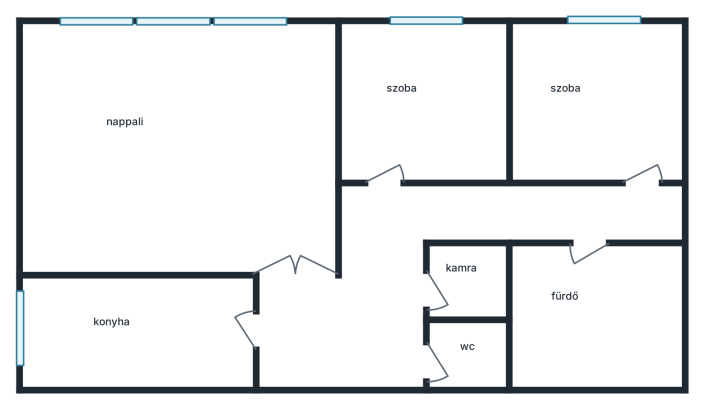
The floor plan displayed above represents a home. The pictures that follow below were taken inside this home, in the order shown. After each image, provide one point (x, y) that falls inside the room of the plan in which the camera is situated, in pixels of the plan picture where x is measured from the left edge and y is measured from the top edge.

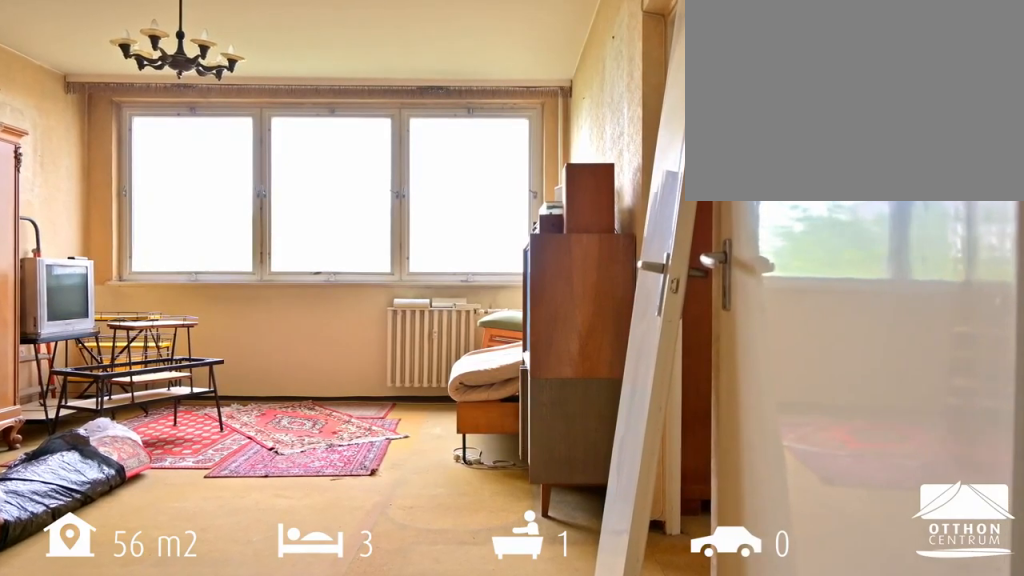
(167, 185)
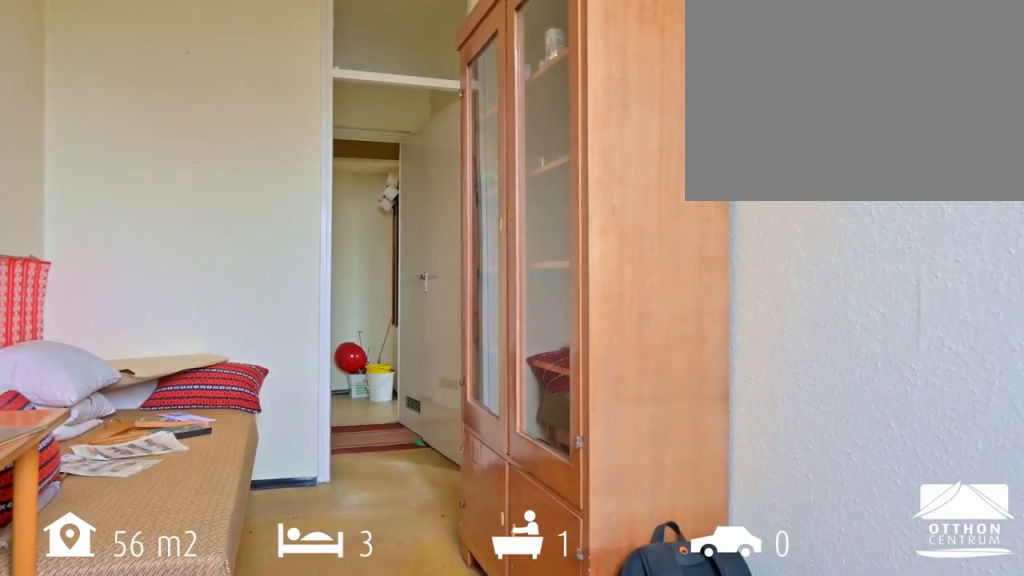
(412, 104)
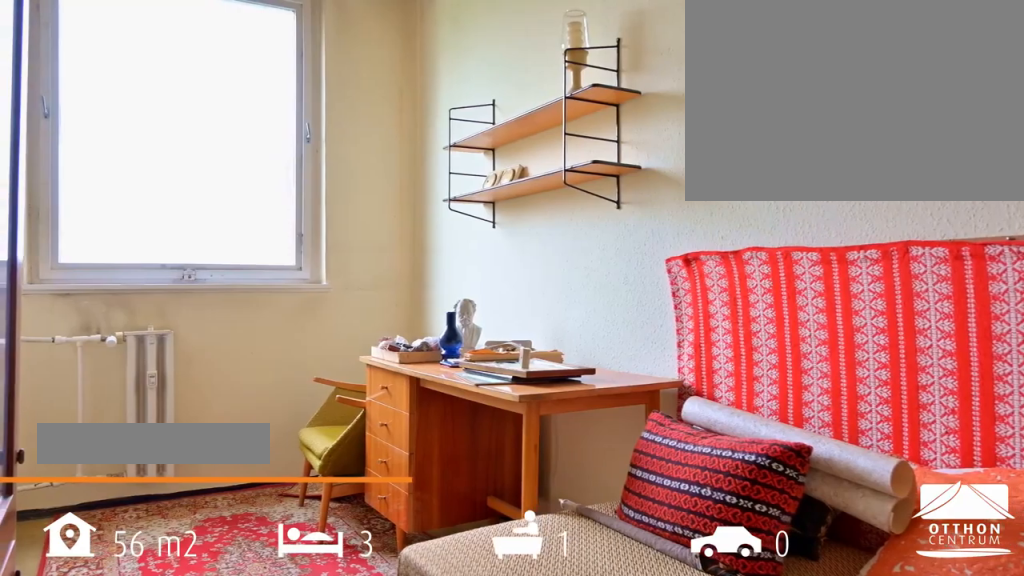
(412, 105)
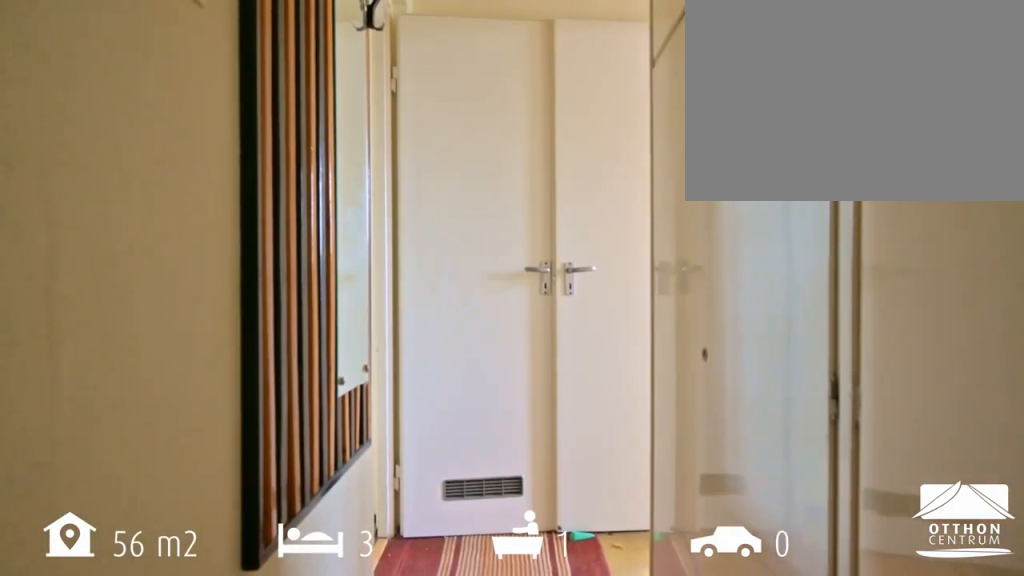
(380, 230)
